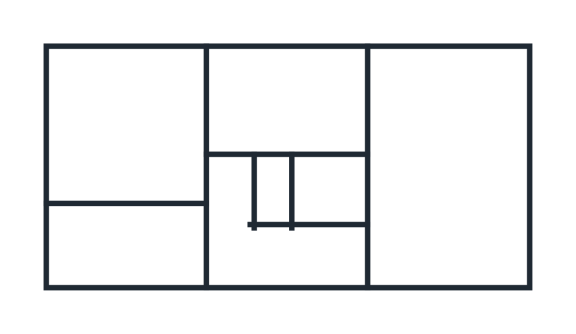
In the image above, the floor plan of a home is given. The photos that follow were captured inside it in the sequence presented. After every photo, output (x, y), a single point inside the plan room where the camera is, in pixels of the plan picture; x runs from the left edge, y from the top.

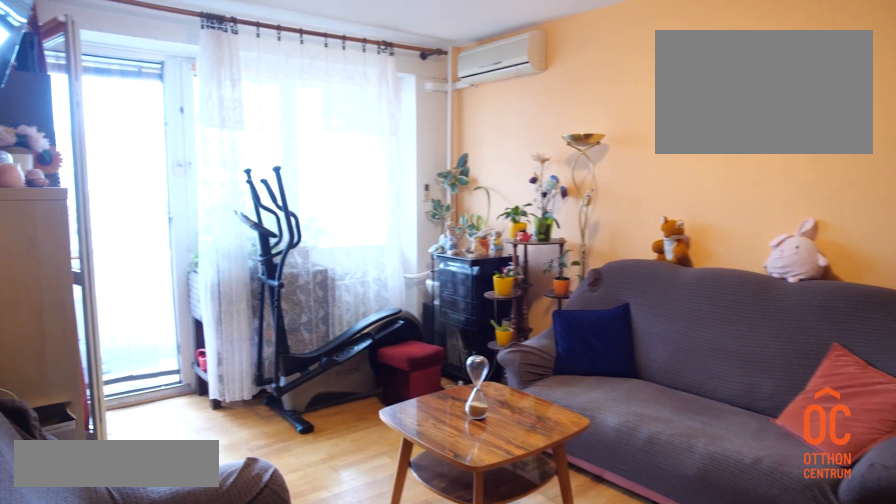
(446, 176)
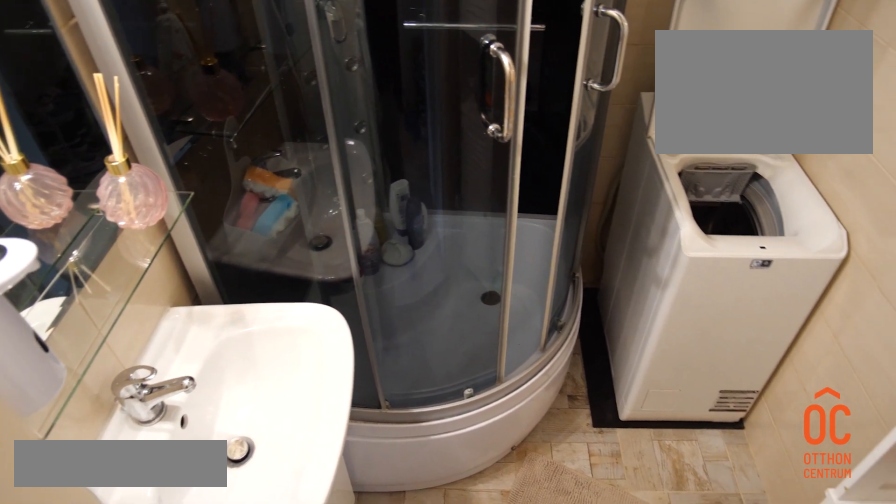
(331, 186)
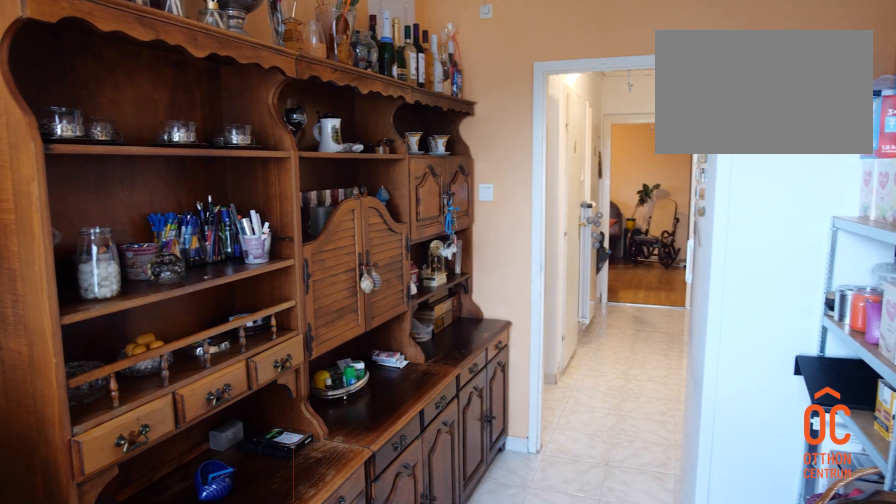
(123, 245)
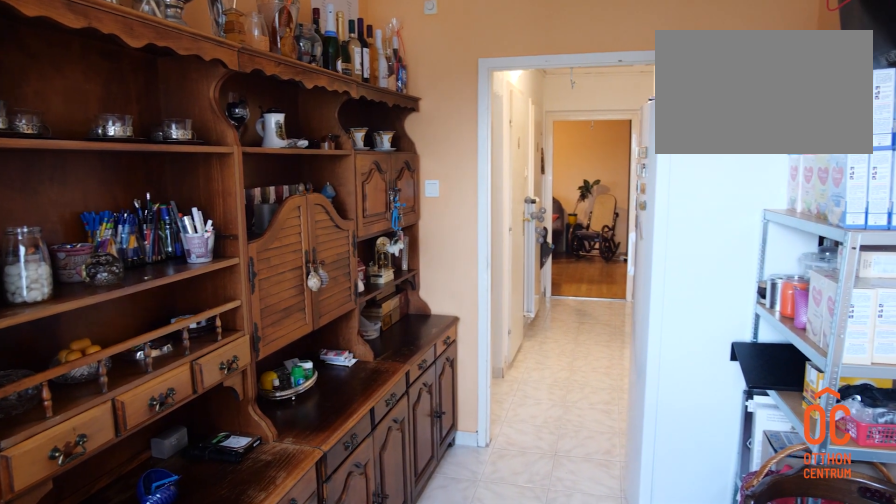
(123, 245)
